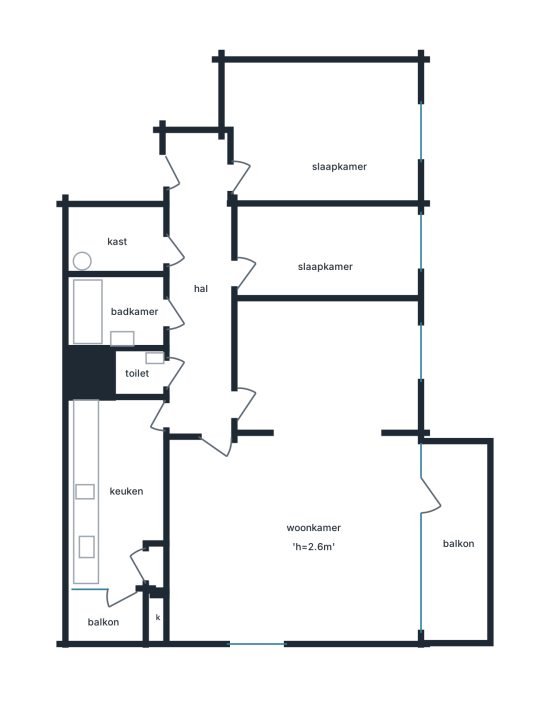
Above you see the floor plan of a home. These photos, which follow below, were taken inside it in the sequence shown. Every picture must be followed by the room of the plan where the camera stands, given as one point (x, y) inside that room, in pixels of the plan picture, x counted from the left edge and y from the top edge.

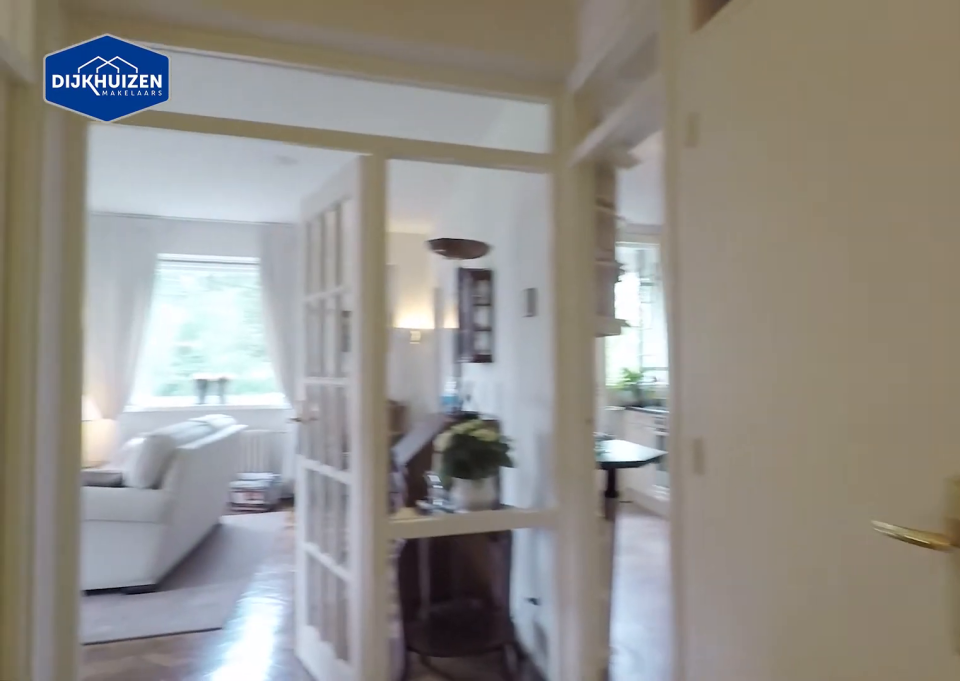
(200, 289)
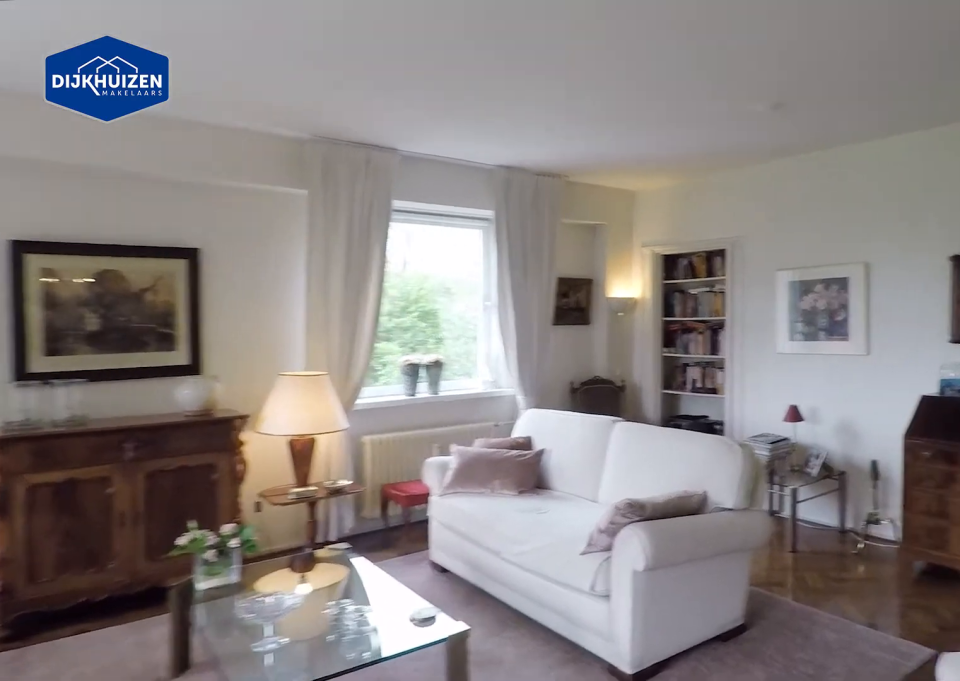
(302, 482)
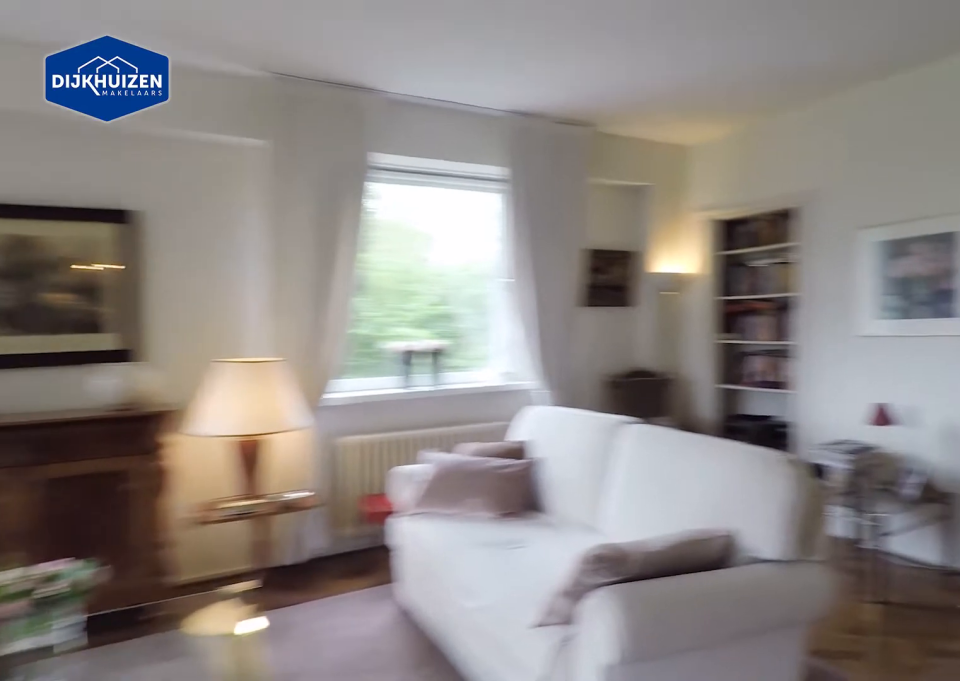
(302, 482)
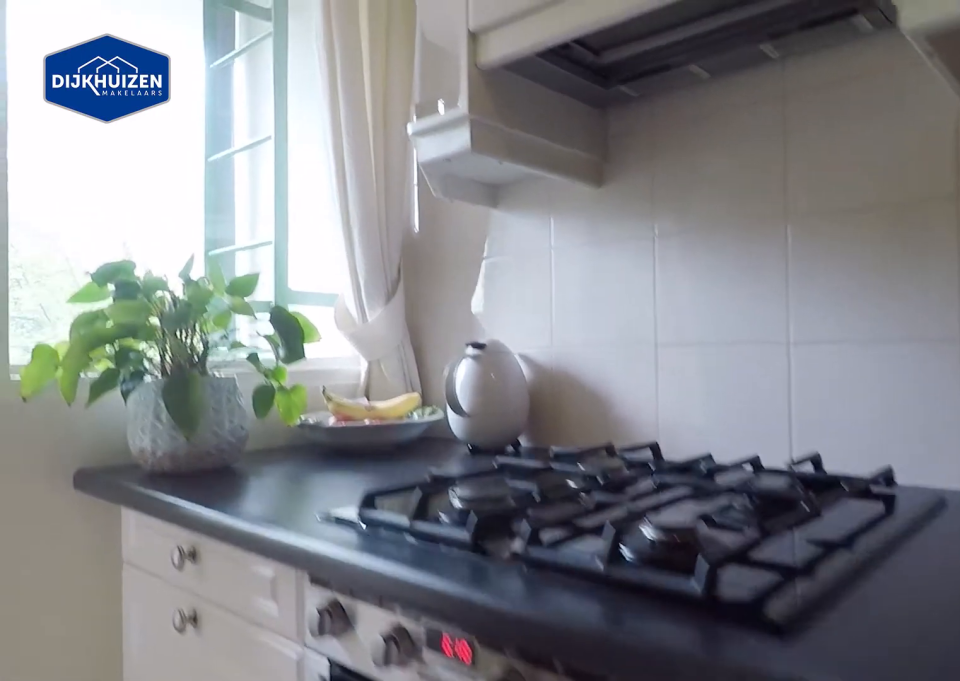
(111, 489)
